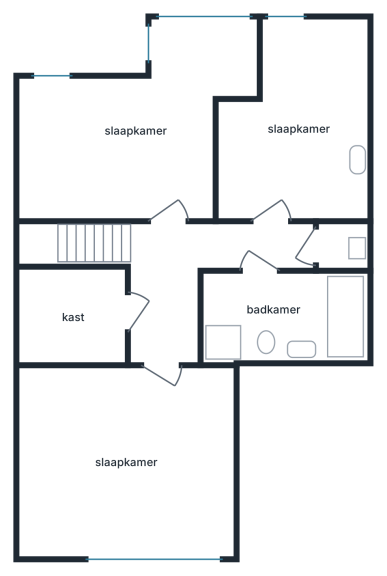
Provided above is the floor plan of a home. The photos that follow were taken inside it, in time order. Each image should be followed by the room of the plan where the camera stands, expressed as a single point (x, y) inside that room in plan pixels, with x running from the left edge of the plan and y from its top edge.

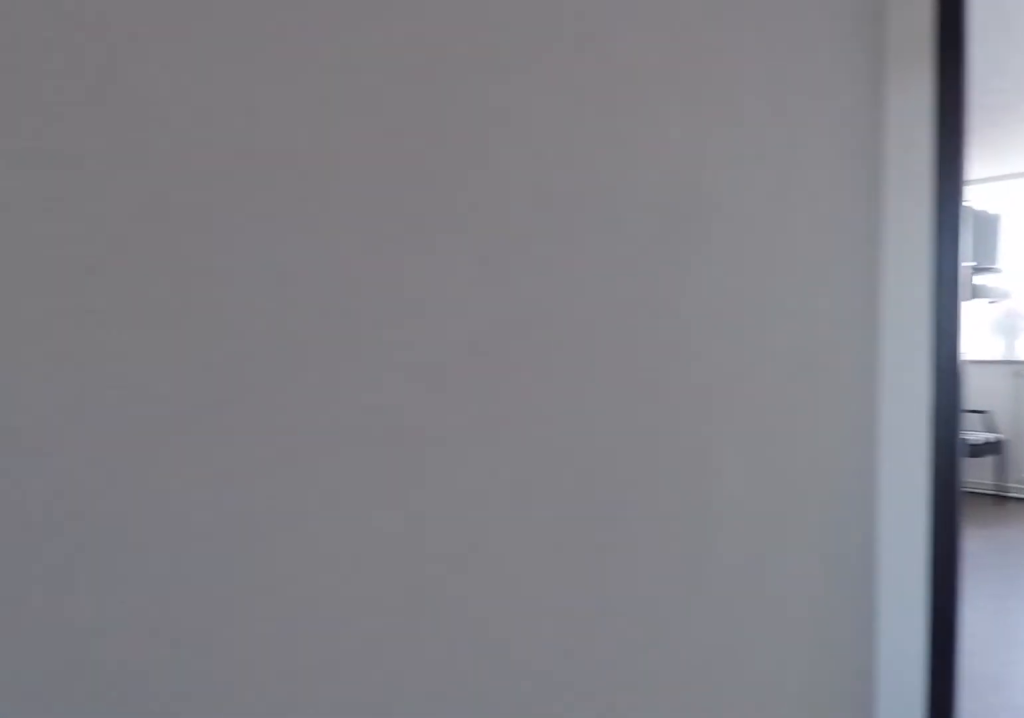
(163, 334)
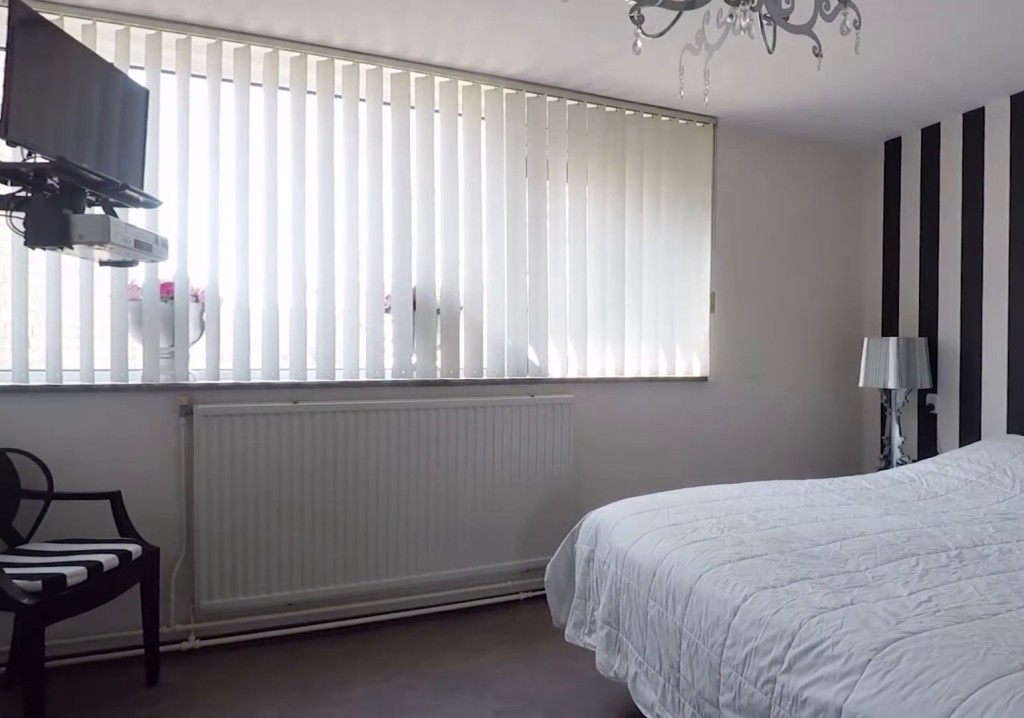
(125, 463)
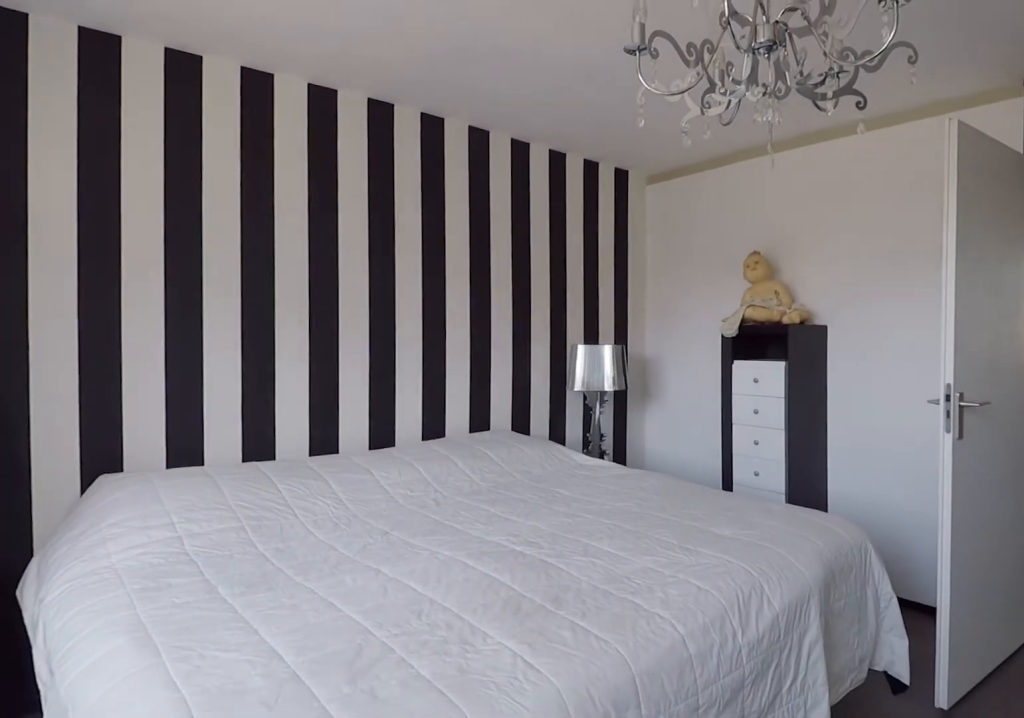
(125, 463)
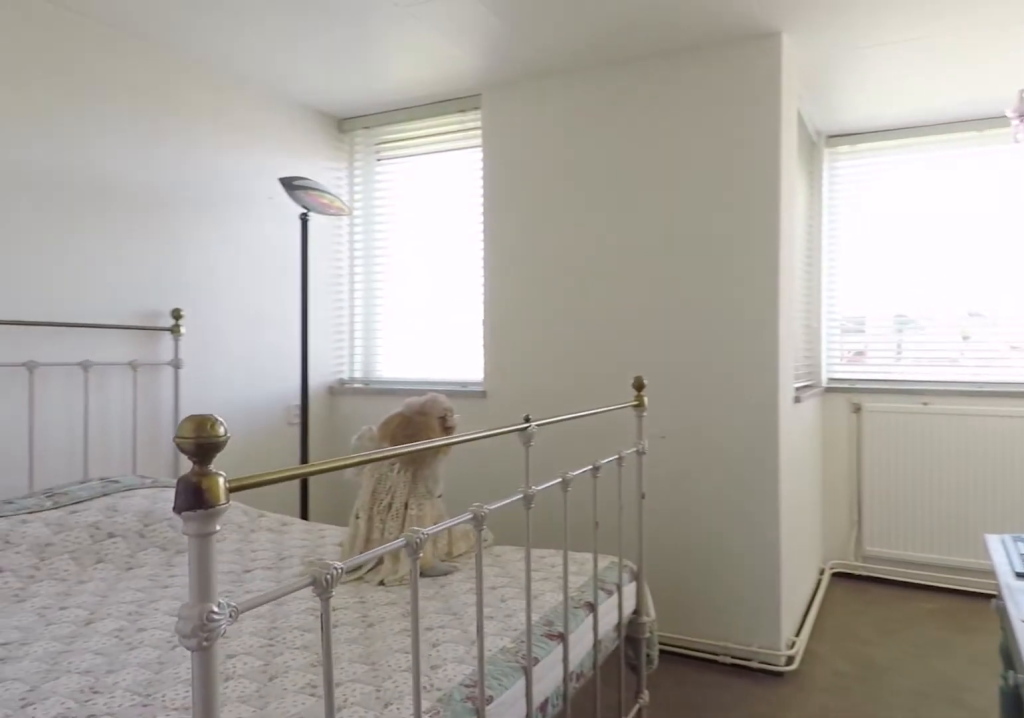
(77, 152)
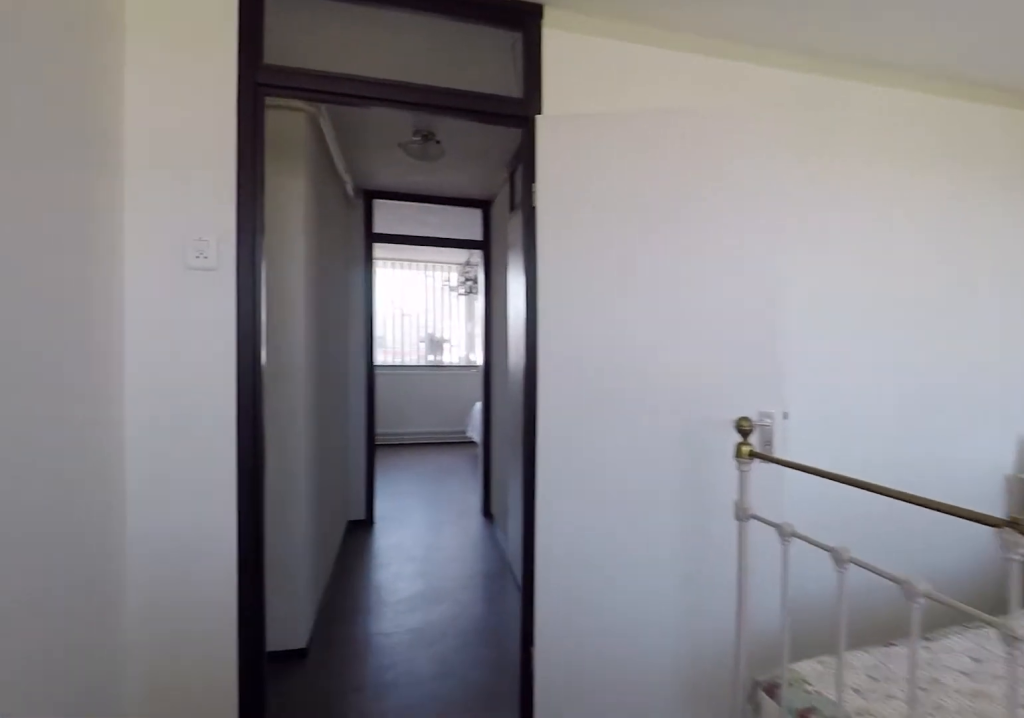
(77, 152)
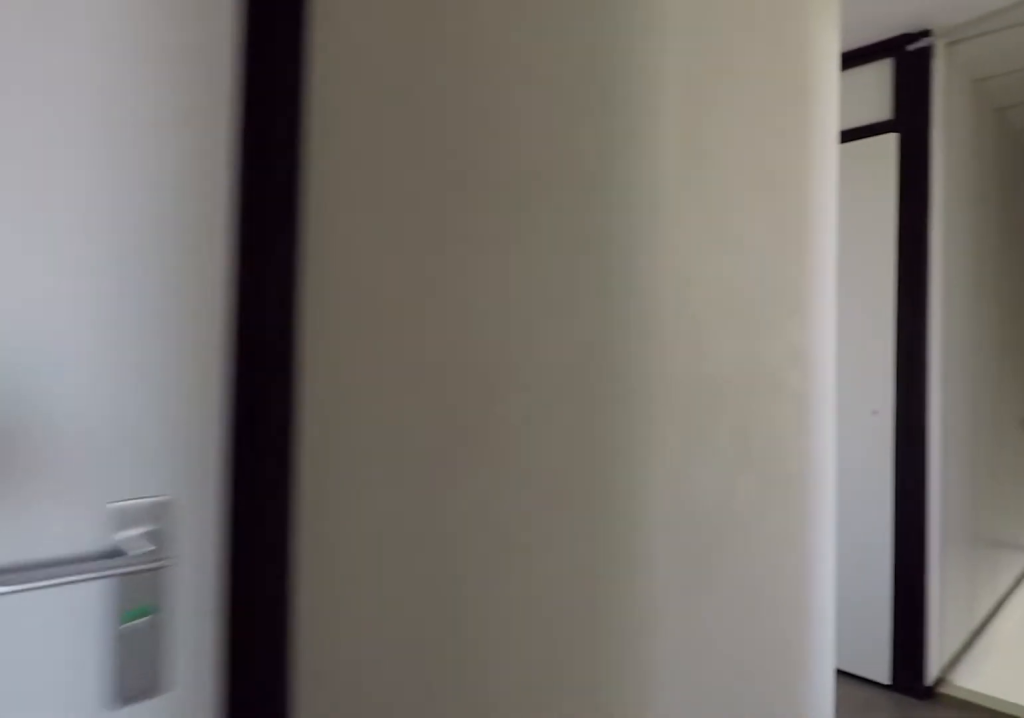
(163, 335)
